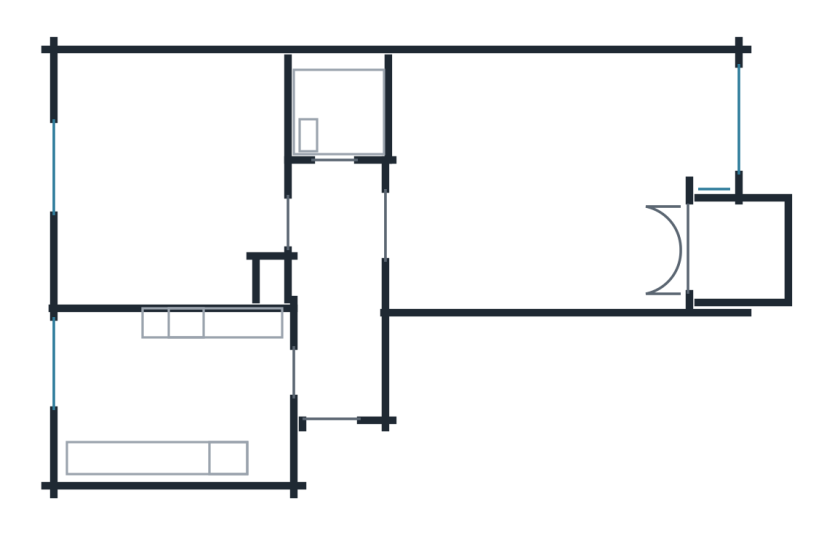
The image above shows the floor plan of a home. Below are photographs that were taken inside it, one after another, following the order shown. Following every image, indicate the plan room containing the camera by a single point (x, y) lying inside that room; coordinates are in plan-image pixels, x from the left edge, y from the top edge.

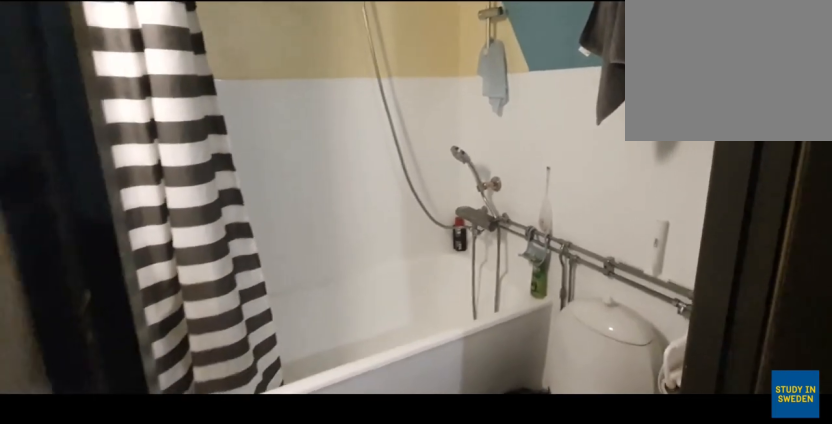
(338, 113)
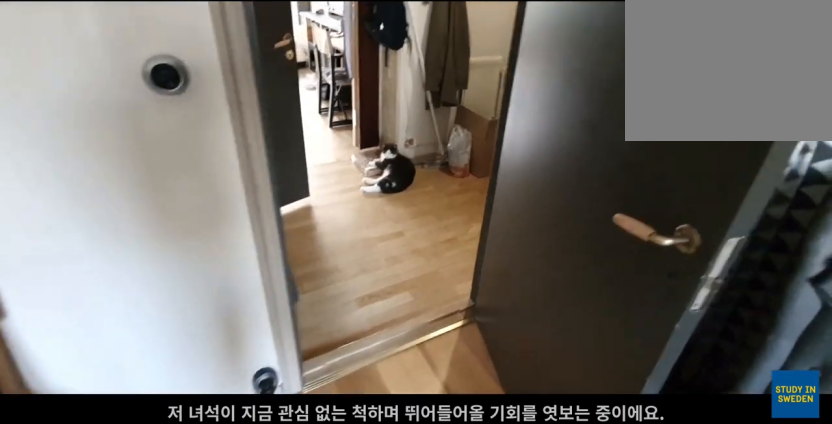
(172, 166)
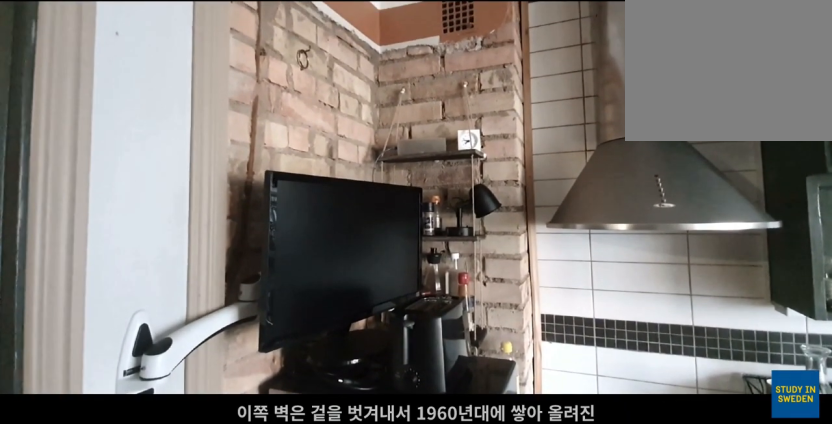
(175, 397)
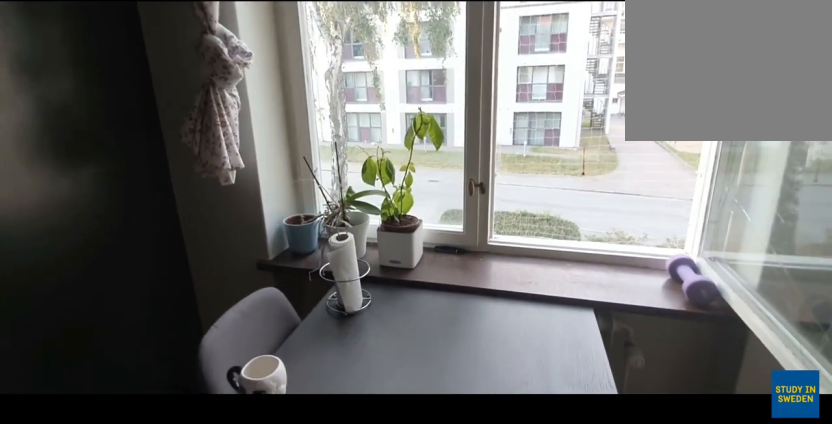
(175, 397)
